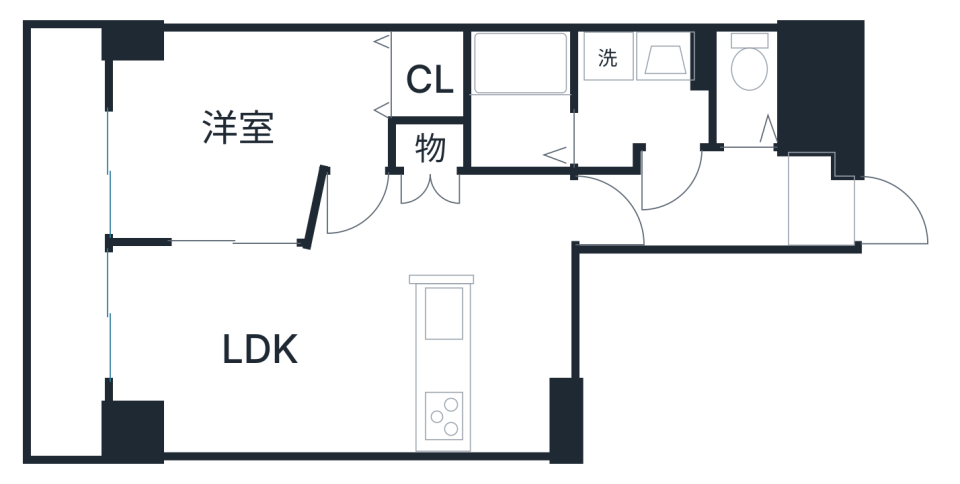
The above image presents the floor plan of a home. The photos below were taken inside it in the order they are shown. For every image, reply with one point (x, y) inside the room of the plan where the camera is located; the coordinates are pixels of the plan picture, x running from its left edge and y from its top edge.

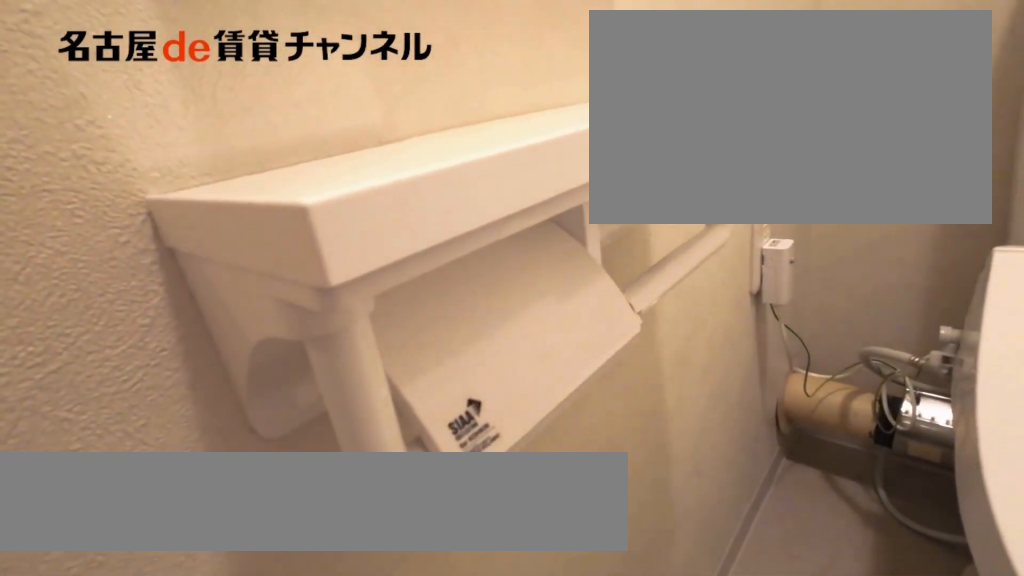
(748, 92)
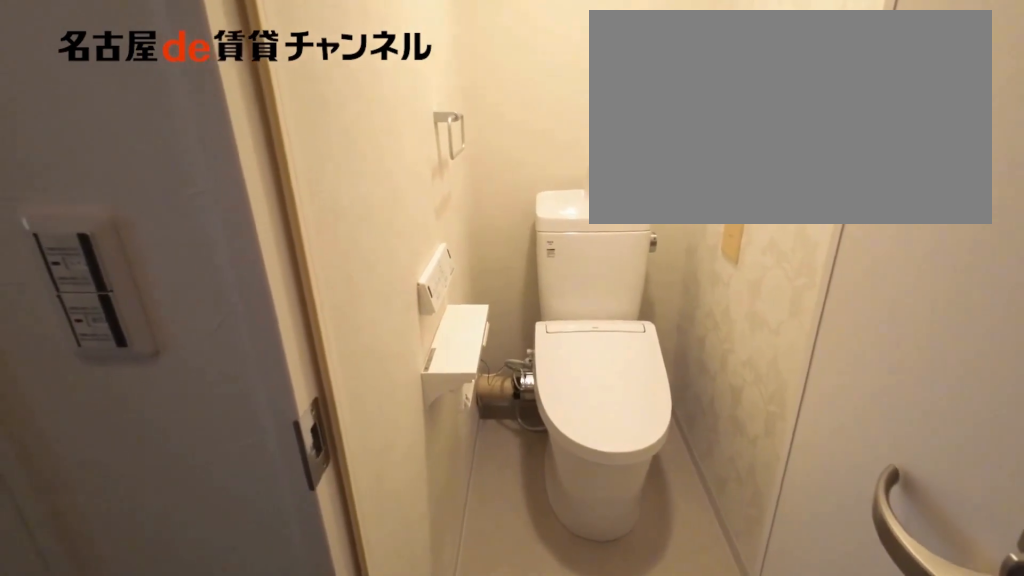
(748, 92)
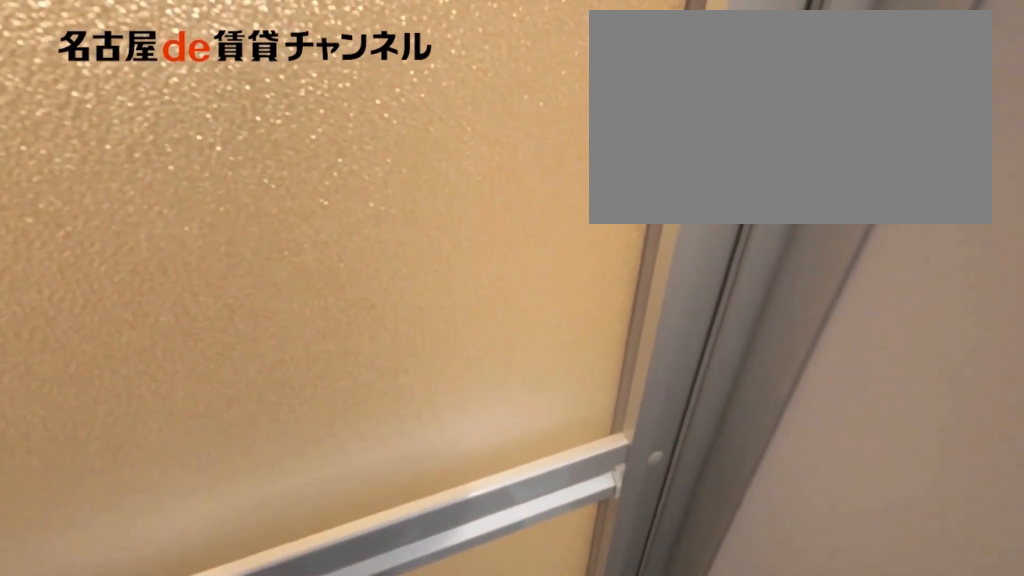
(642, 93)
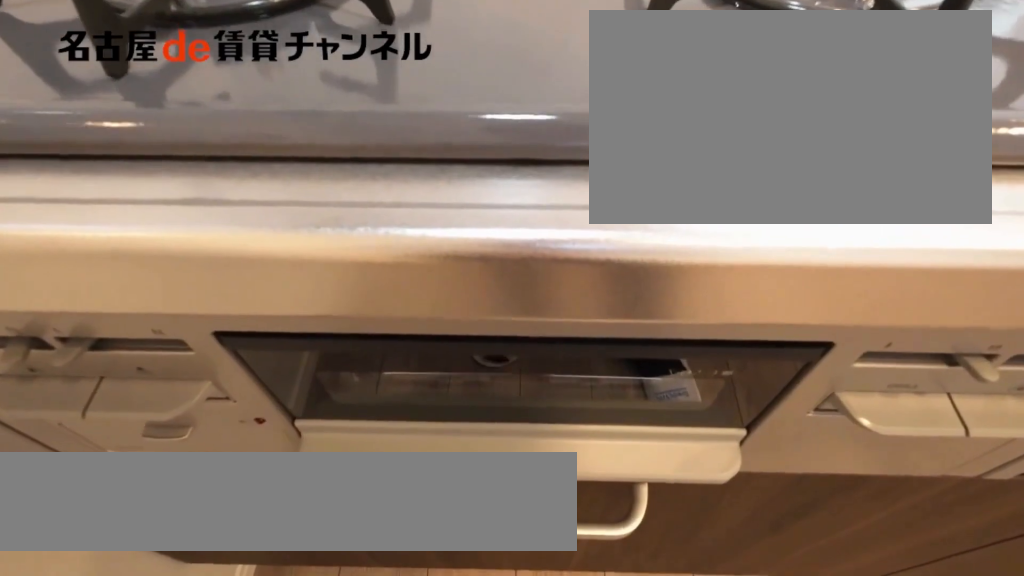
(492, 369)
